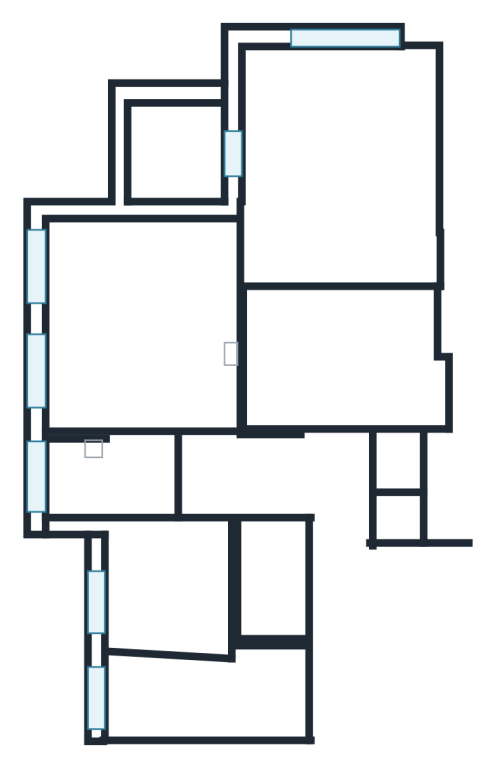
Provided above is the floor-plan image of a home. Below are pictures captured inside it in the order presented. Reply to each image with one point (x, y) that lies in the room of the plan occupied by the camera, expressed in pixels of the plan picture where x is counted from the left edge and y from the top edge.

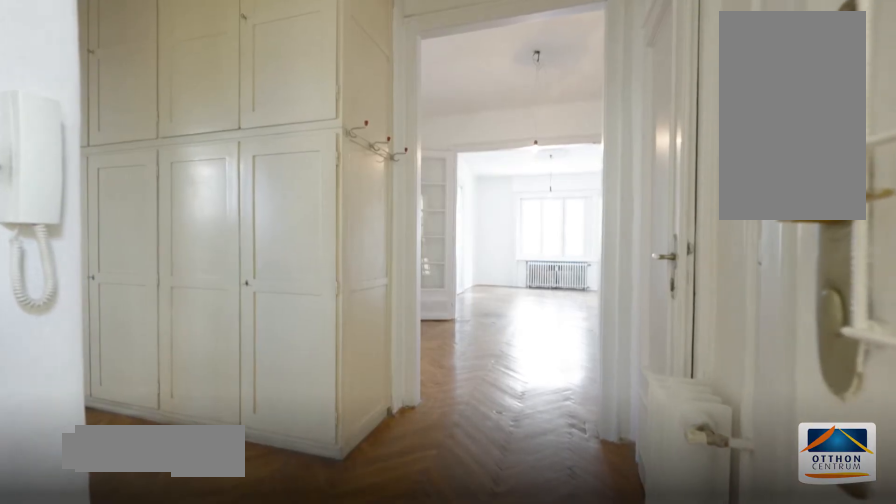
(321, 476)
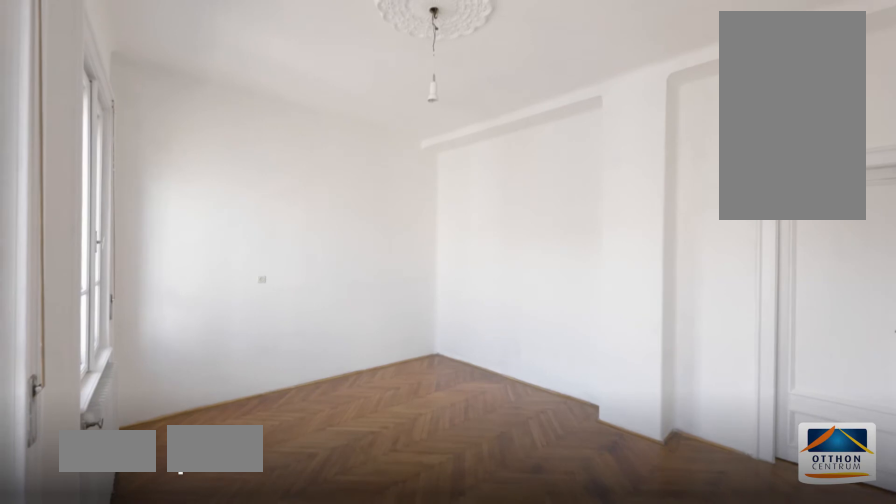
(148, 336)
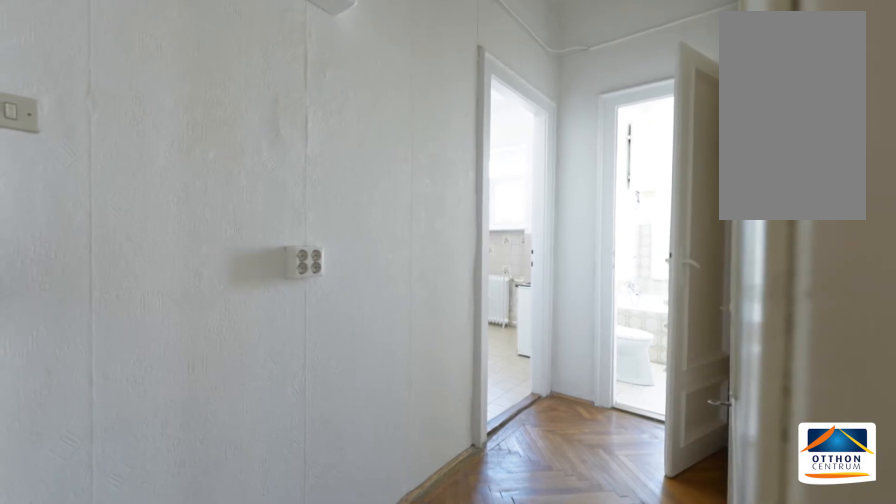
(321, 476)
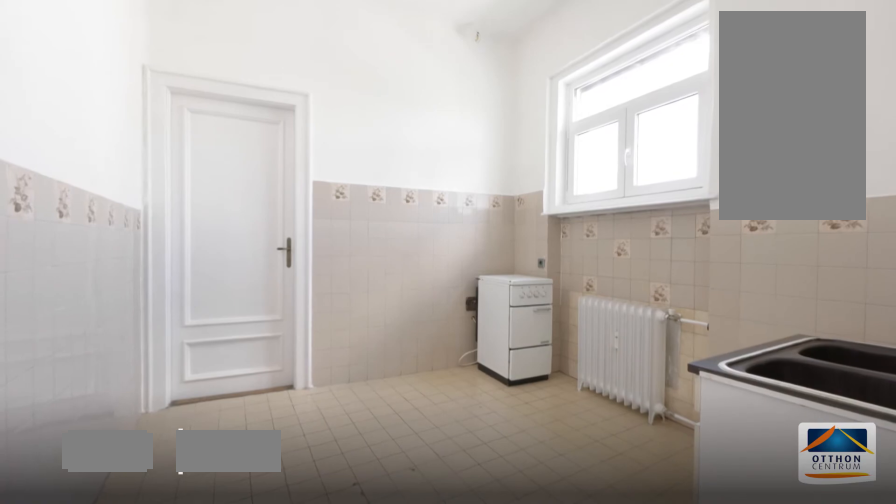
(189, 592)
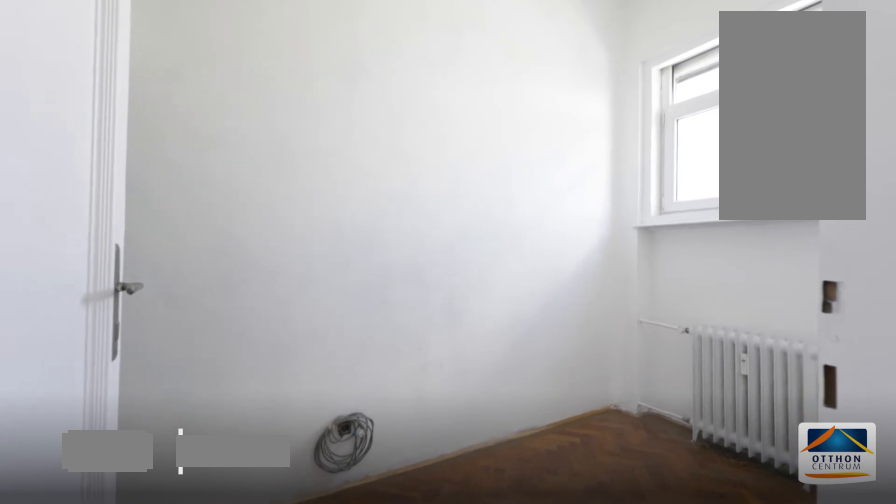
(189, 692)
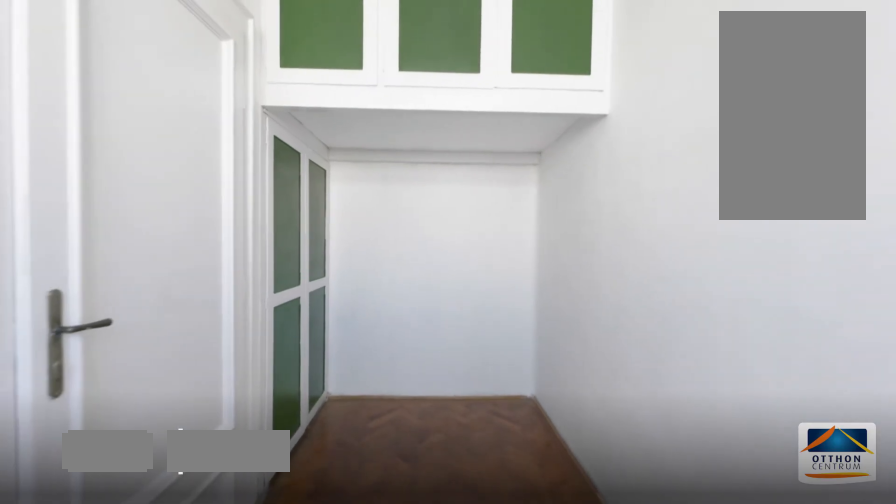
(189, 692)
